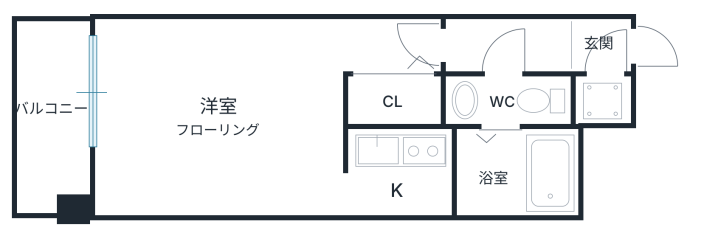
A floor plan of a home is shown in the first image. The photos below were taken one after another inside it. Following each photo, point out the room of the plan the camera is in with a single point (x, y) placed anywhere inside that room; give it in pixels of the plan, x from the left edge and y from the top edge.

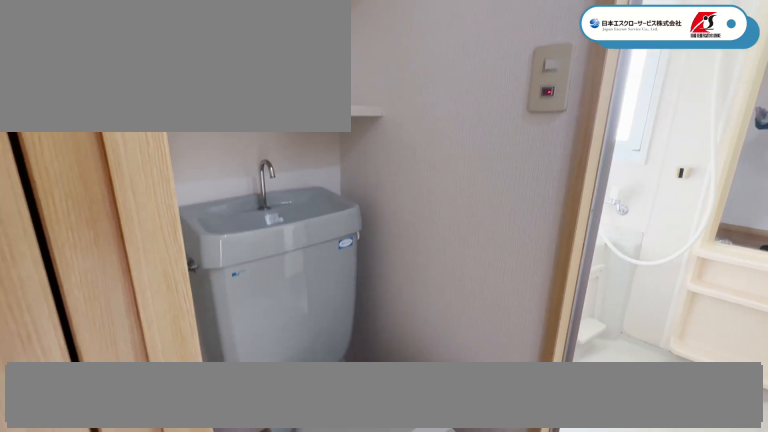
(508, 101)
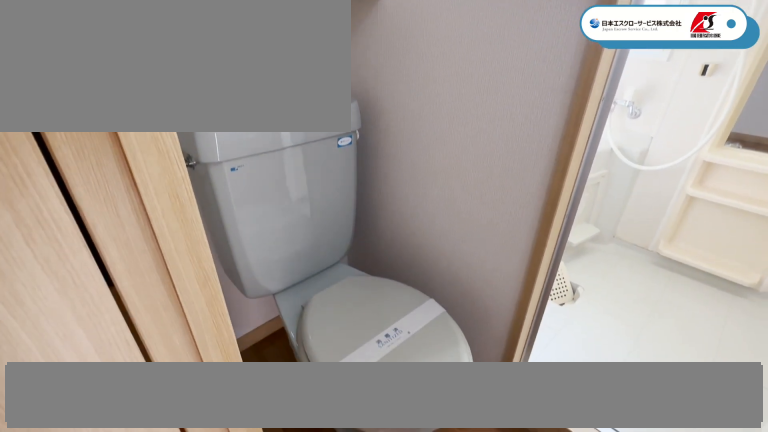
(508, 101)
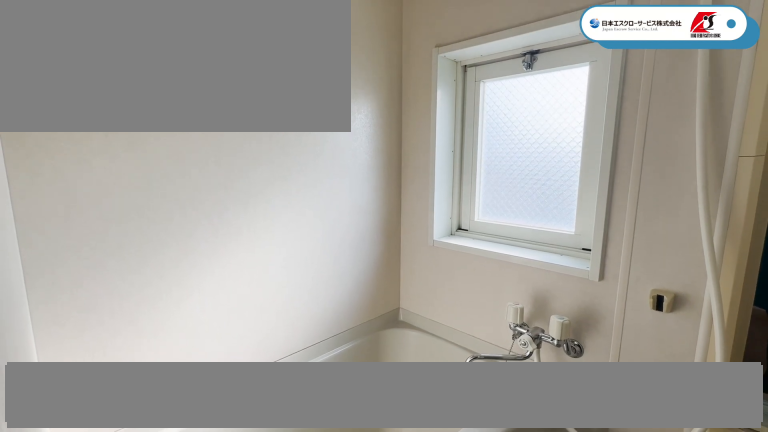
(515, 172)
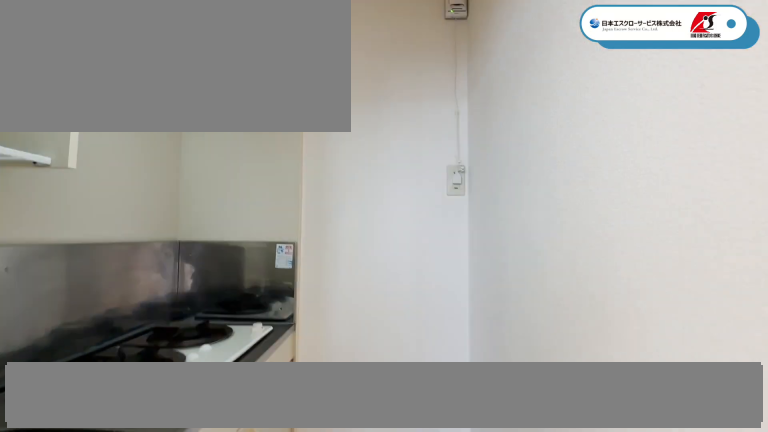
(397, 174)
